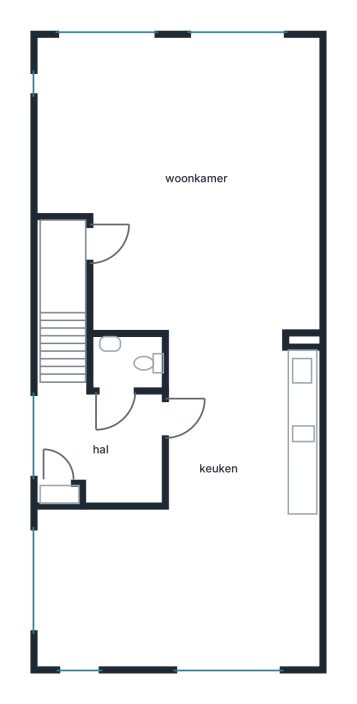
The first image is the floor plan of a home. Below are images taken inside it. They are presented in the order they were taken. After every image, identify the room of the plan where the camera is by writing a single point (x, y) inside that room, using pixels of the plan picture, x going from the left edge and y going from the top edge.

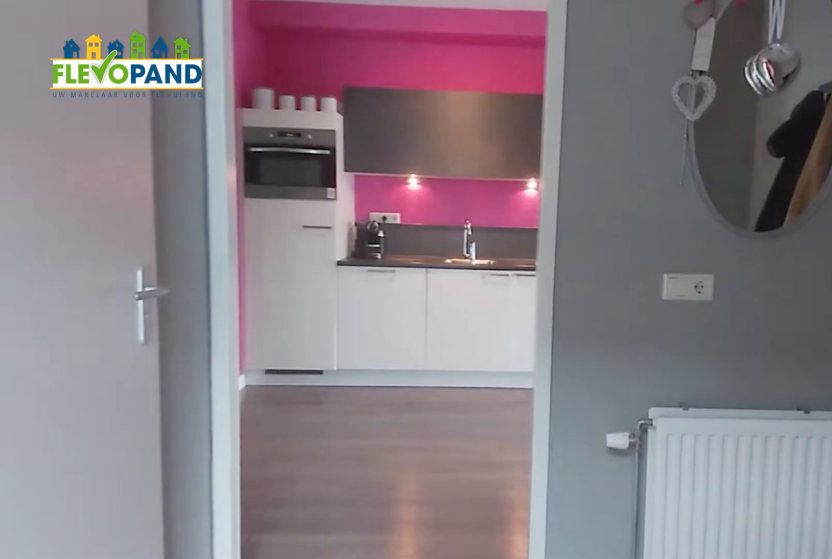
(103, 443)
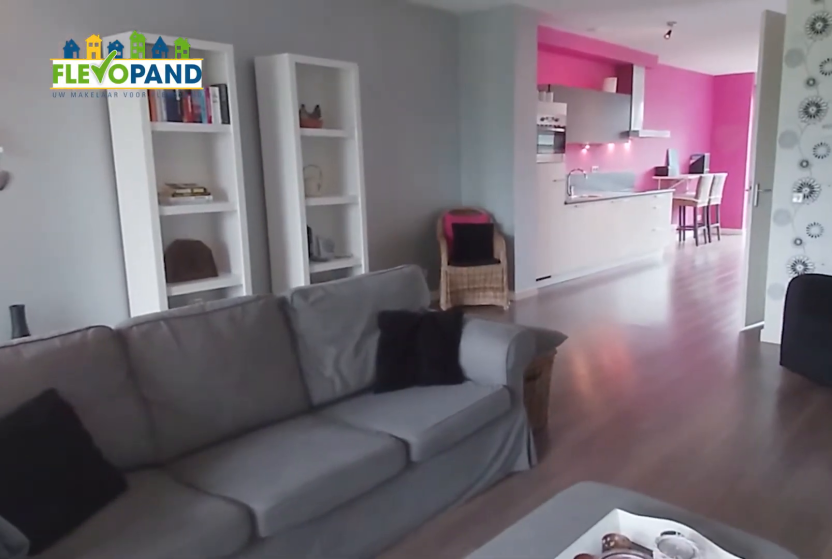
(189, 182)
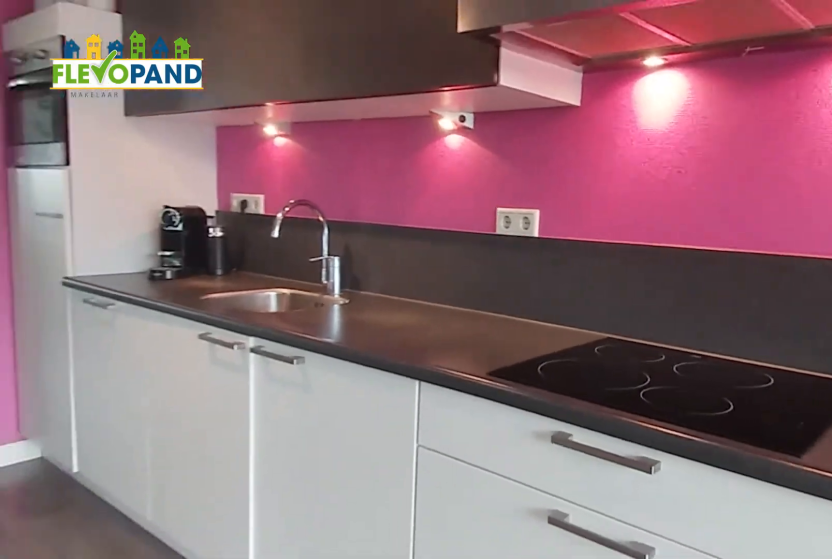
(110, 589)
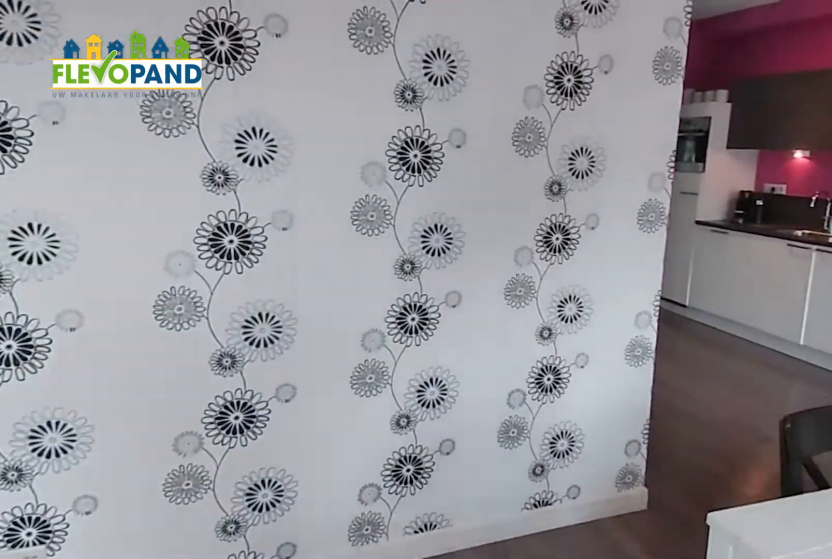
(110, 589)
